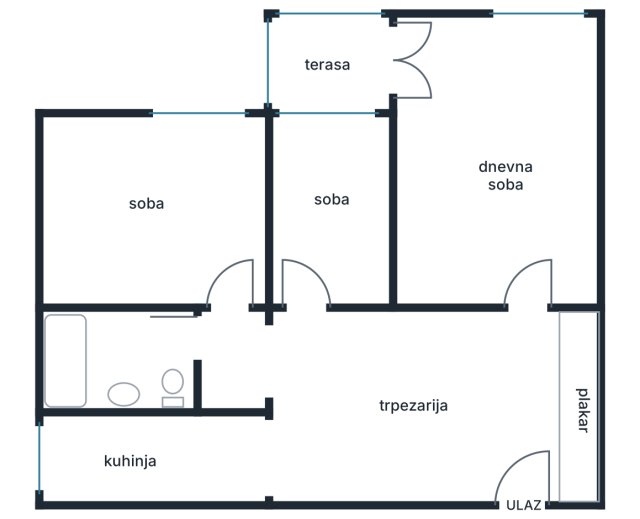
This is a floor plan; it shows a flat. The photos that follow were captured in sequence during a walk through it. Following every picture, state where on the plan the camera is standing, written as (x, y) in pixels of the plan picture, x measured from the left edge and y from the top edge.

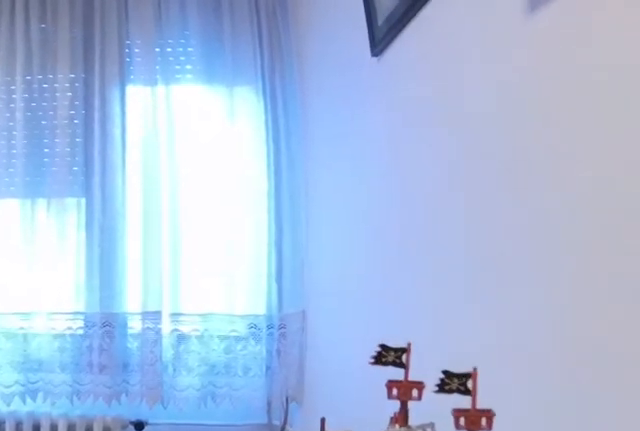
(239, 251)
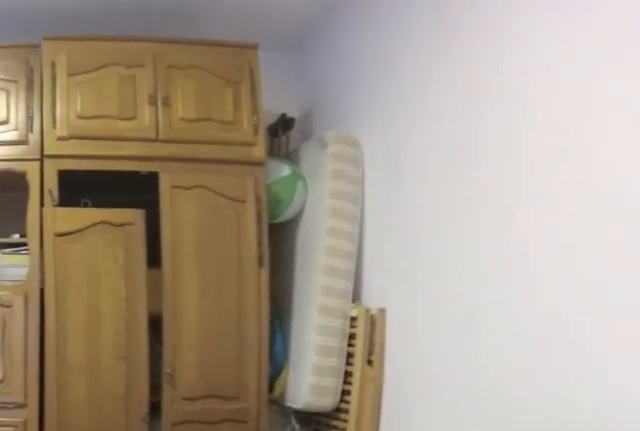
(155, 140)
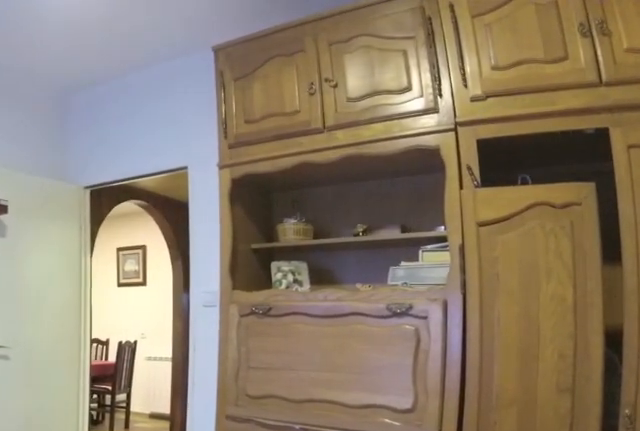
(156, 155)
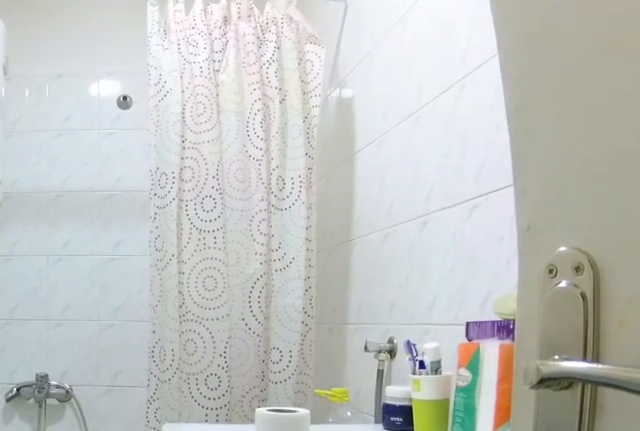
(209, 338)
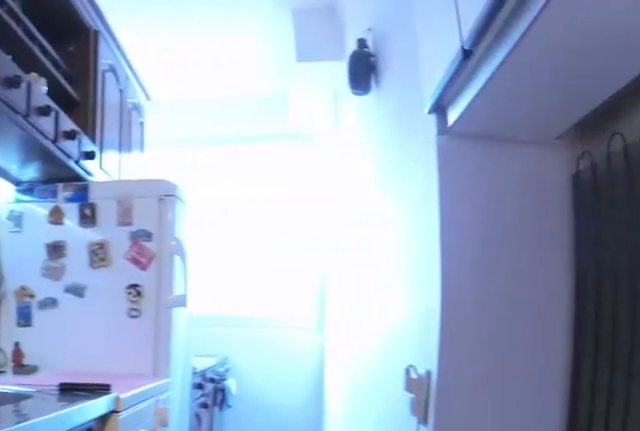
(293, 449)
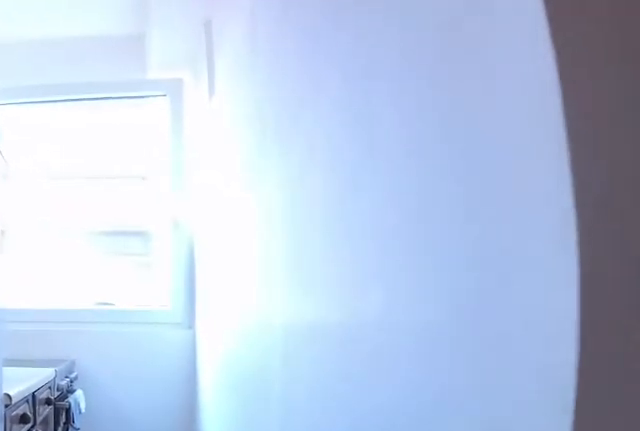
(236, 457)
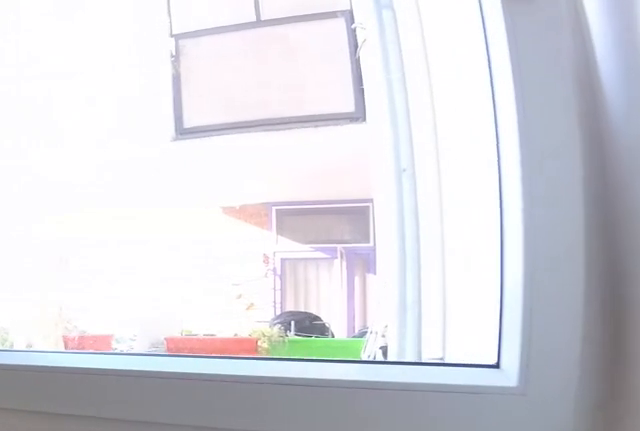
(85, 452)
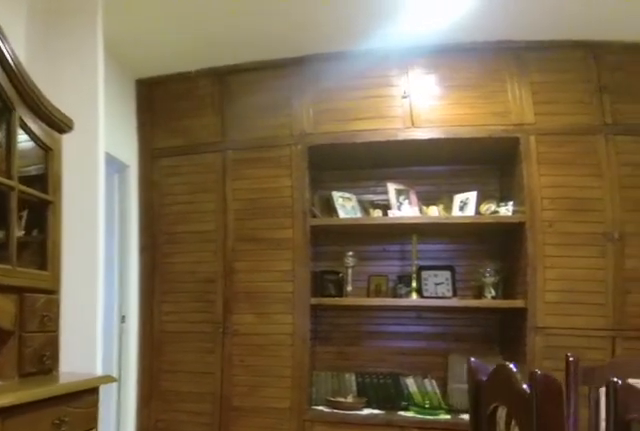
(372, 410)
